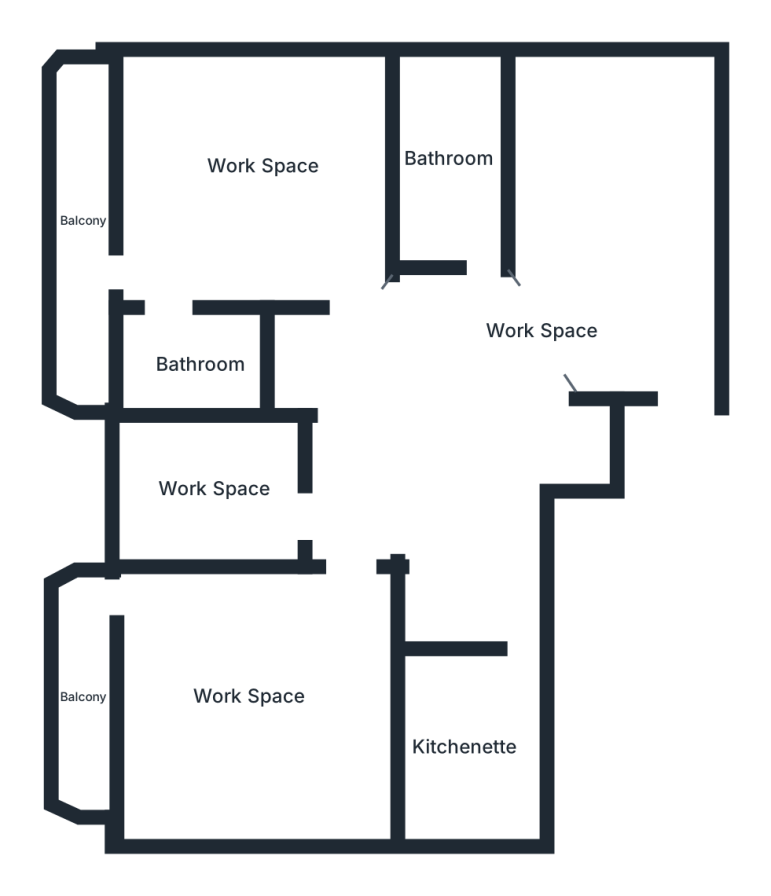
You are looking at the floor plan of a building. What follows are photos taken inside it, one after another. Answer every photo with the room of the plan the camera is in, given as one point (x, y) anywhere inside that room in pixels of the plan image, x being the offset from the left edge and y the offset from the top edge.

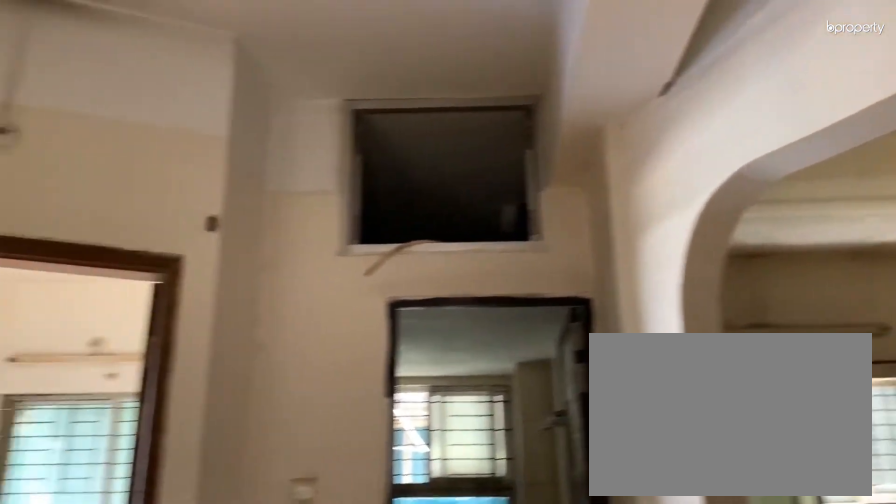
(549, 329)
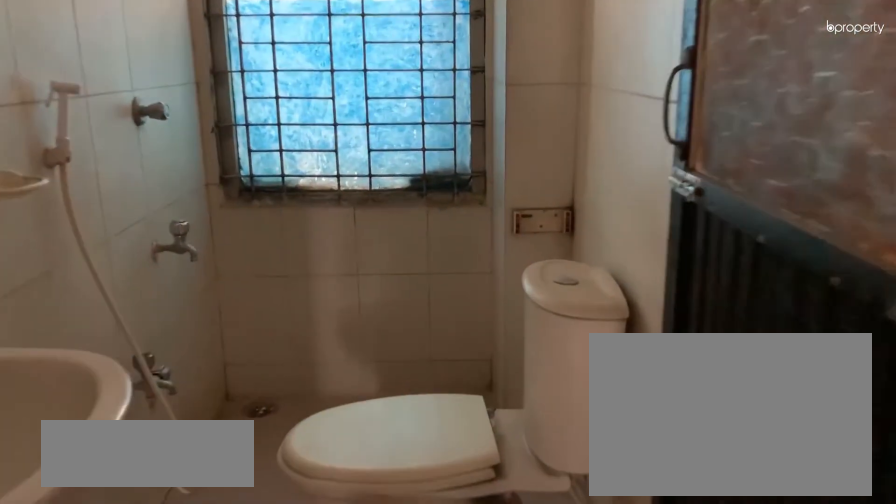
(448, 159)
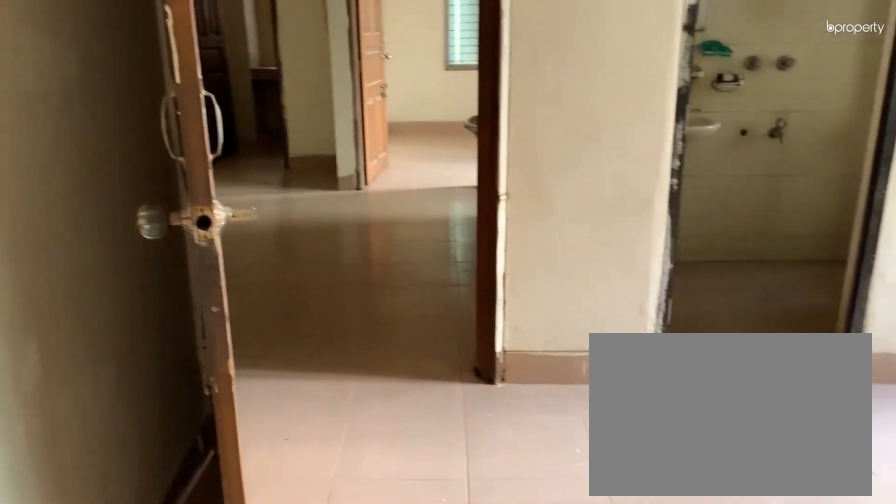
(260, 165)
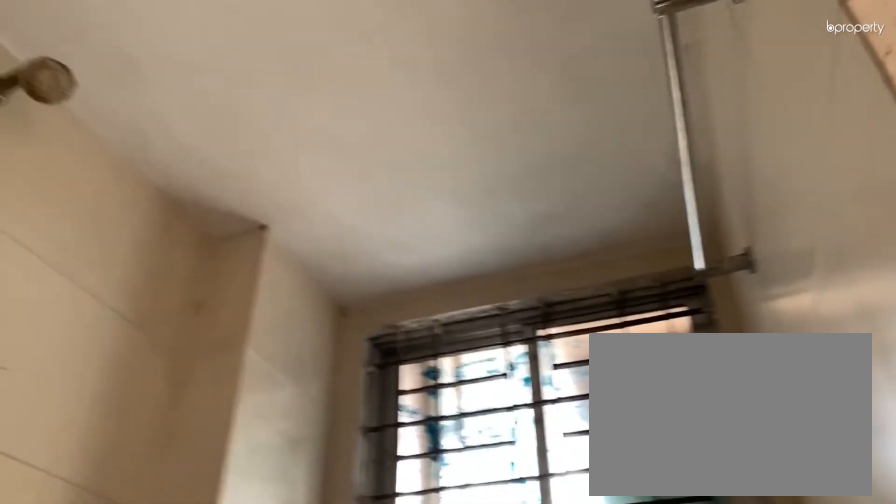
(201, 364)
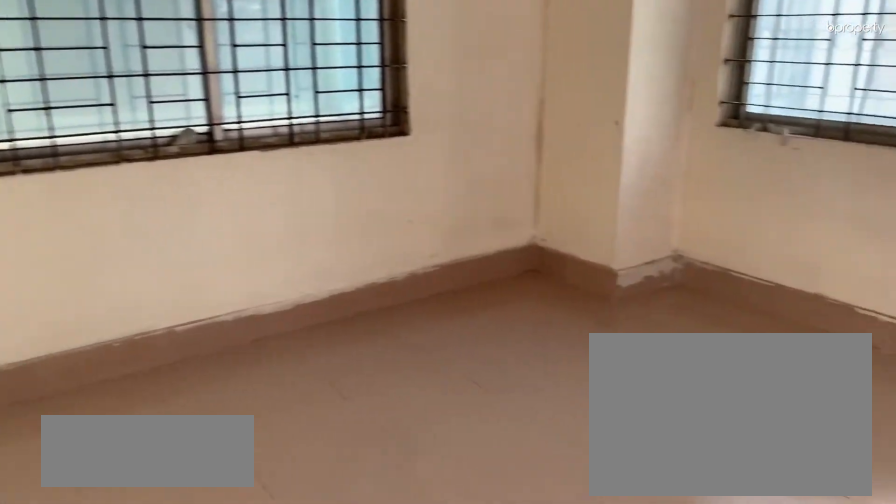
(249, 694)
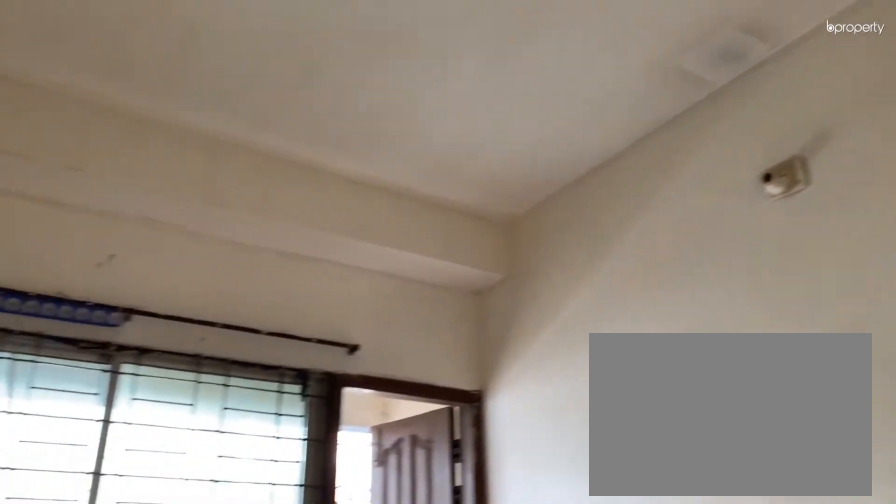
(249, 694)
